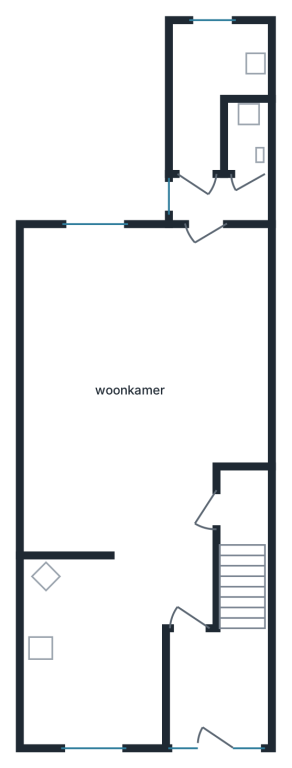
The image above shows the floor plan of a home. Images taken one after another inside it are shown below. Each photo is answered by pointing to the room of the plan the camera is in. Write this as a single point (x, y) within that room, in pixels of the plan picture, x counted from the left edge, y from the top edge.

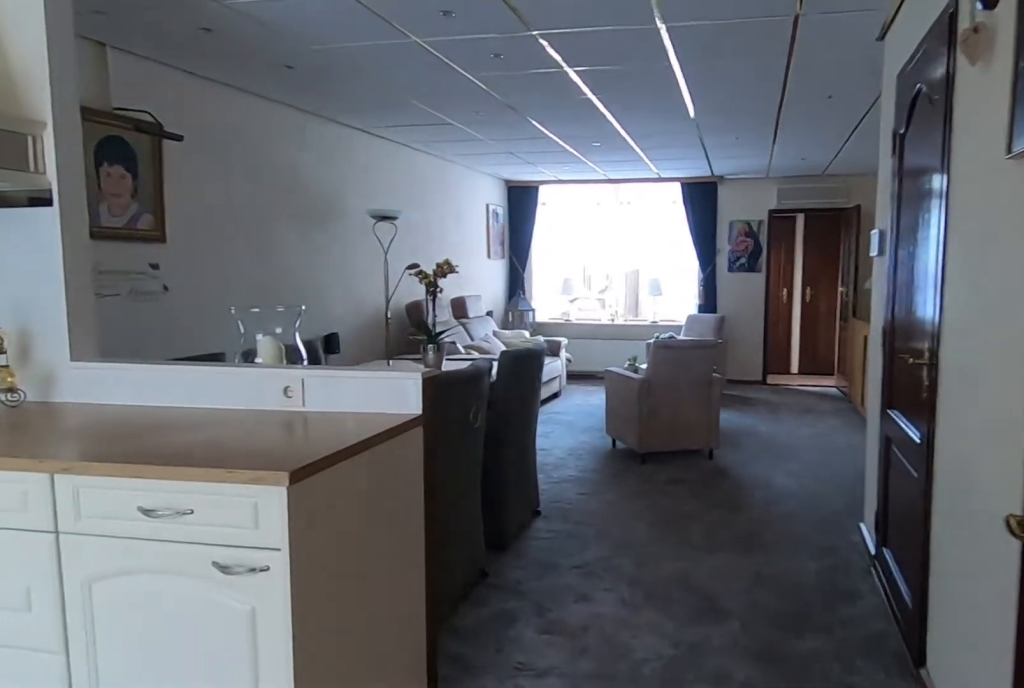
(124, 435)
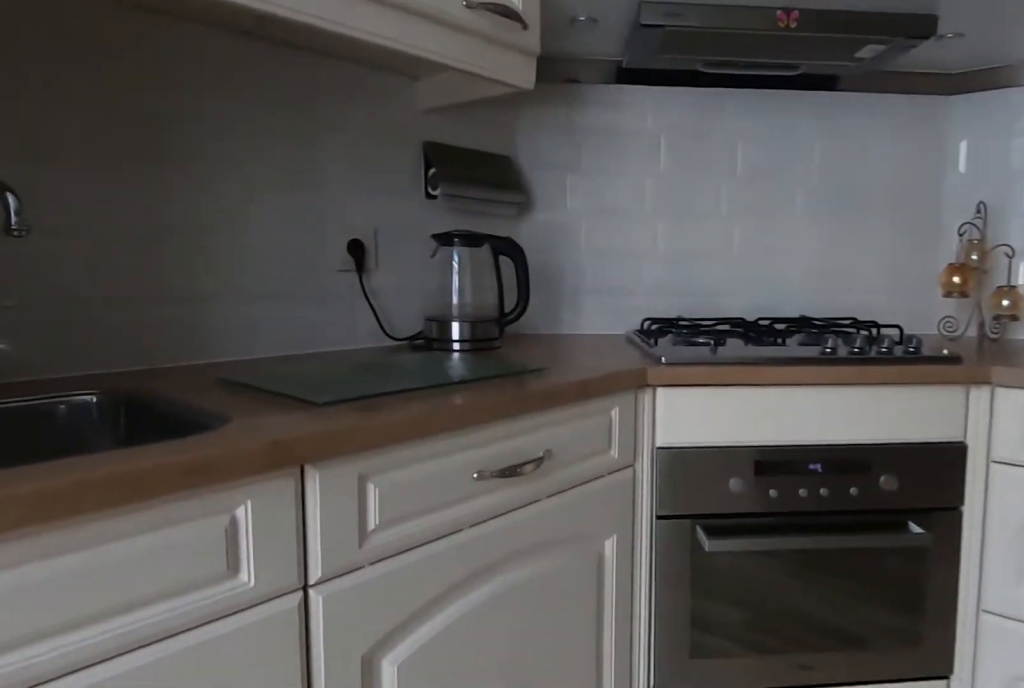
(89, 655)
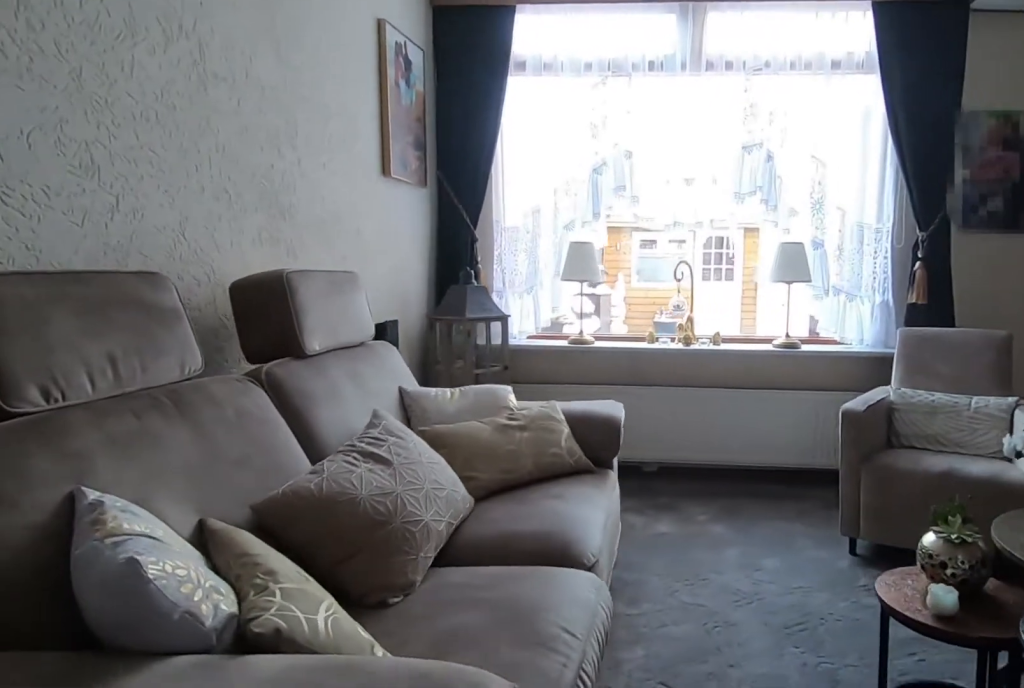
(122, 435)
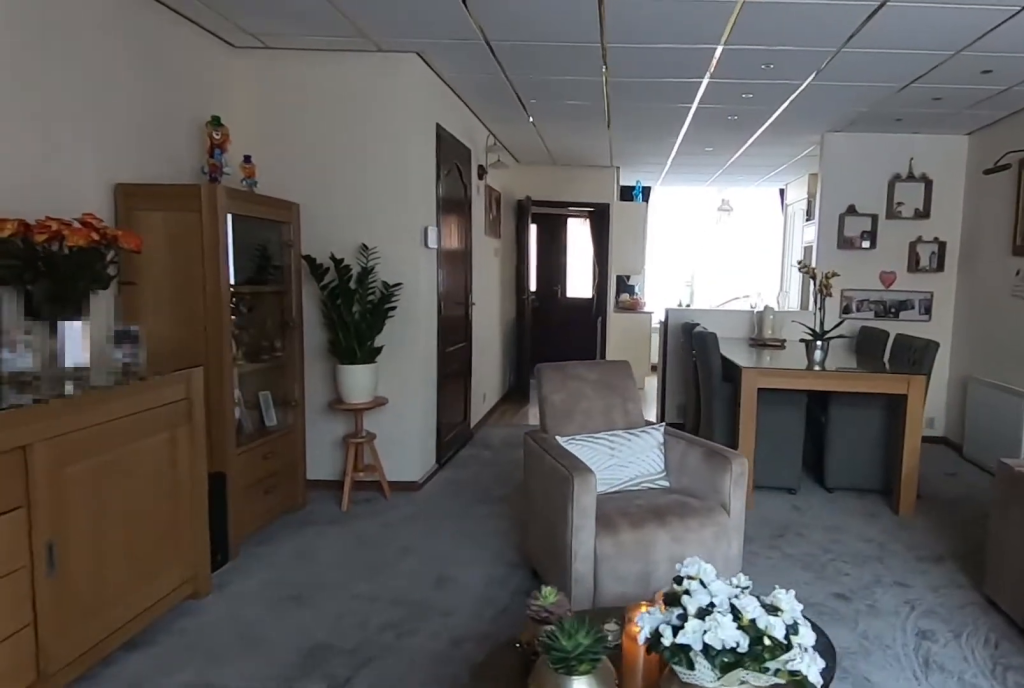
(122, 435)
